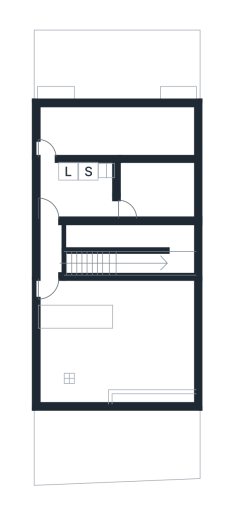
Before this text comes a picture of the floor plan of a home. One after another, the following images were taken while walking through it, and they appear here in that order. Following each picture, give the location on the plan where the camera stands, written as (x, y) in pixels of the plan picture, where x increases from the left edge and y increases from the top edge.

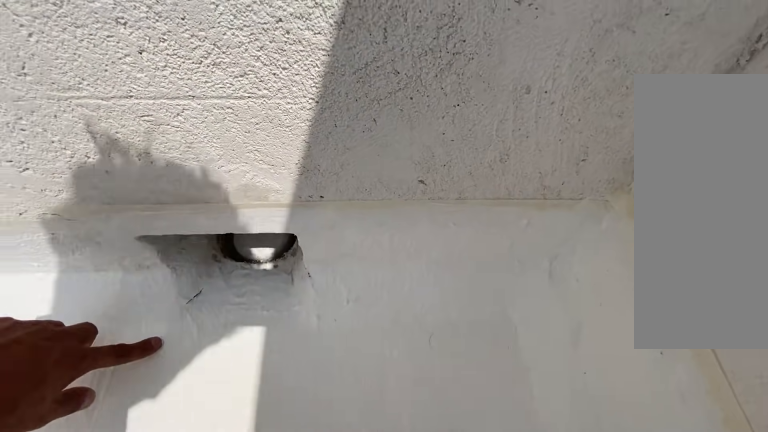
(44, 116)
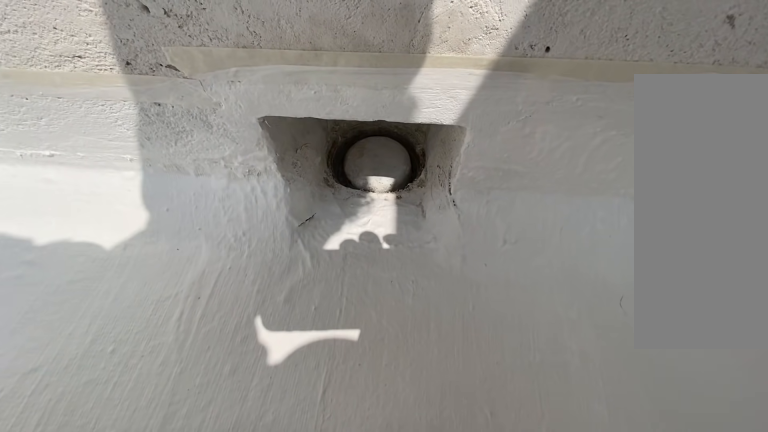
(44, 116)
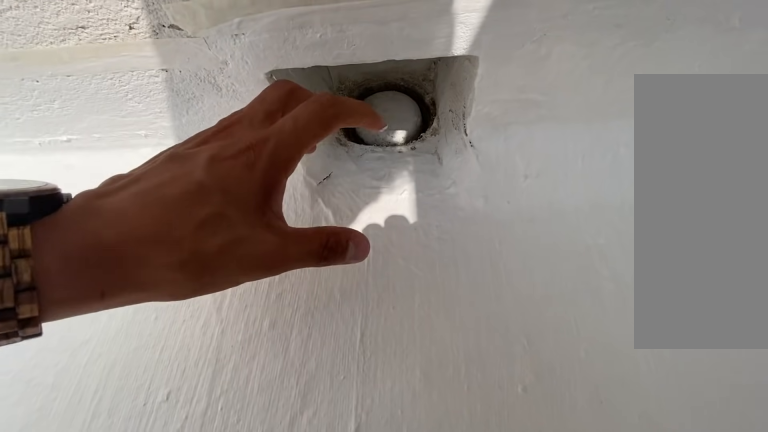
(44, 116)
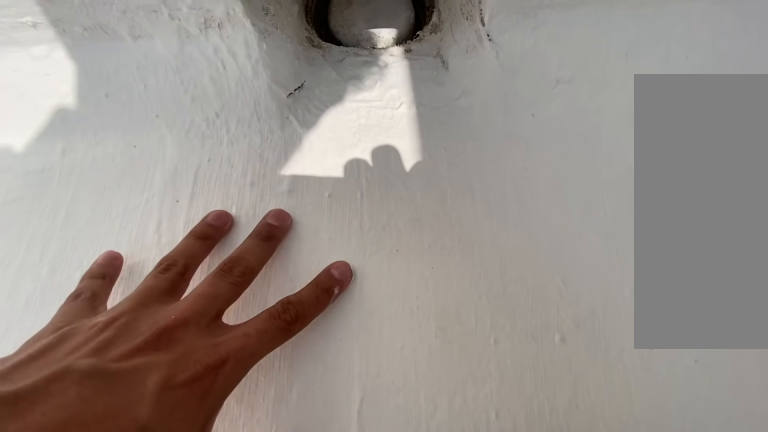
(44, 115)
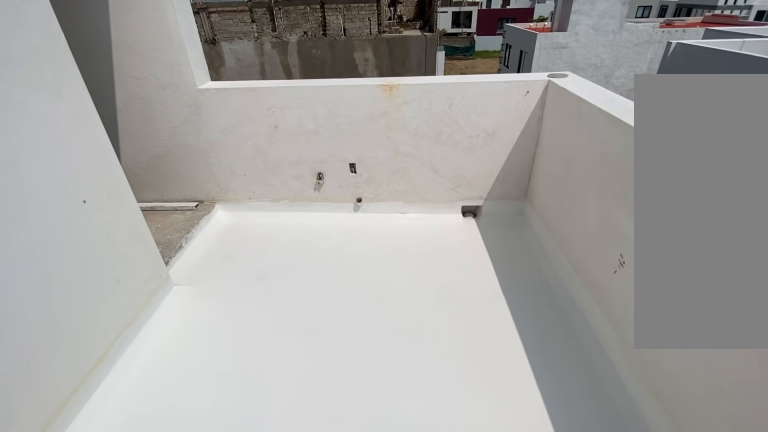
(71, 127)
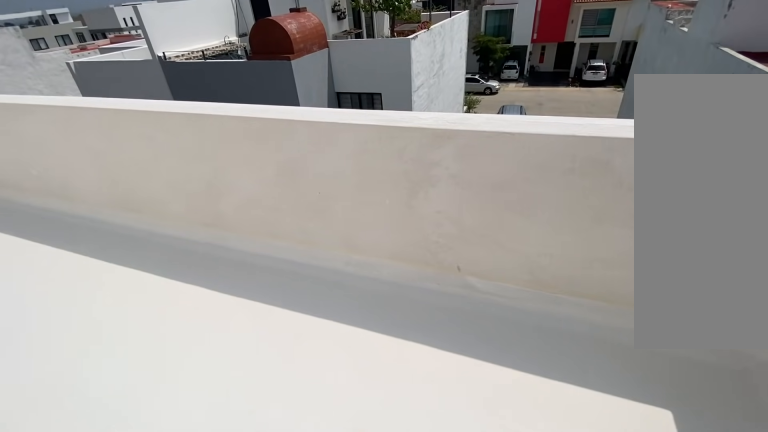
(164, 130)
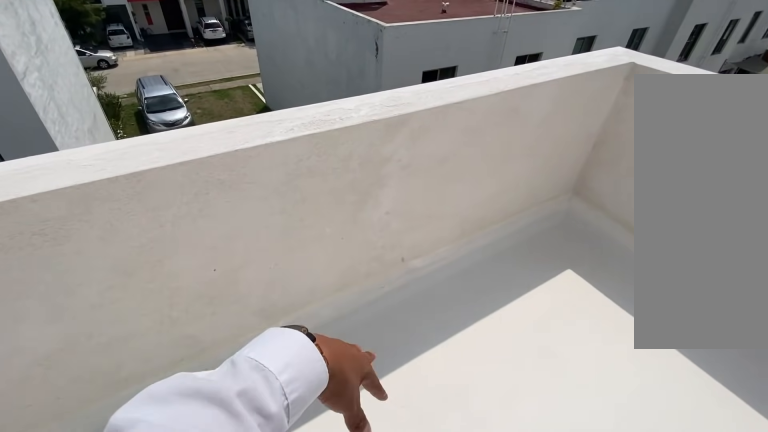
(163, 130)
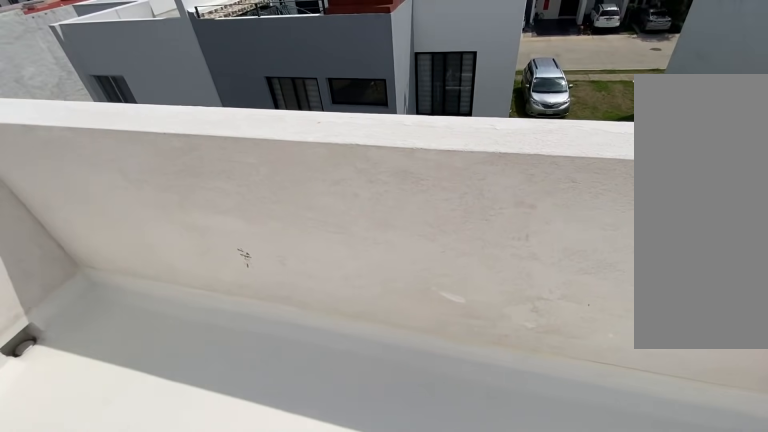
(87, 127)
